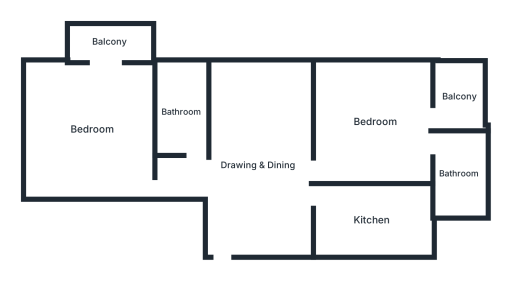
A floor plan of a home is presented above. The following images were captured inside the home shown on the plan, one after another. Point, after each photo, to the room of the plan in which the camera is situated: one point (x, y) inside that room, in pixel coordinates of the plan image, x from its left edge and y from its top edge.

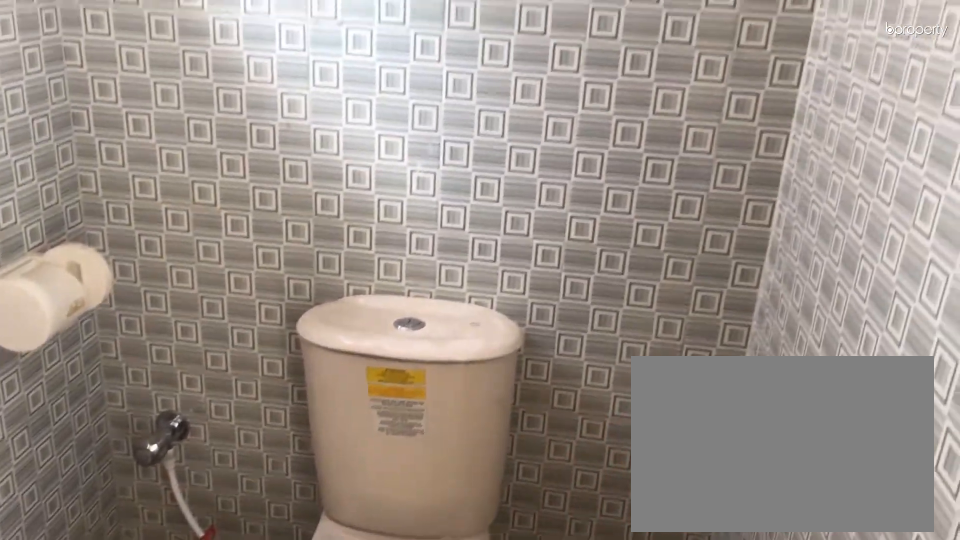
(457, 174)
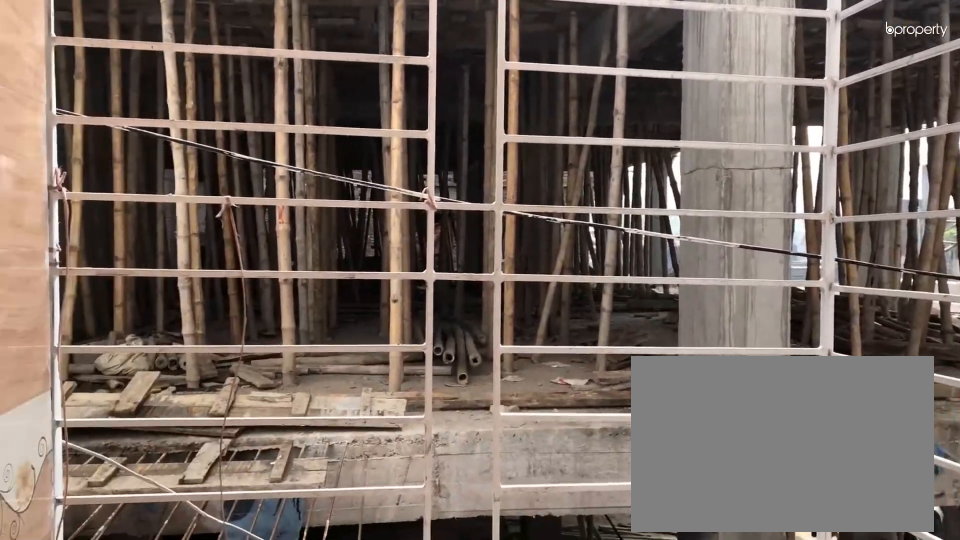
(458, 96)
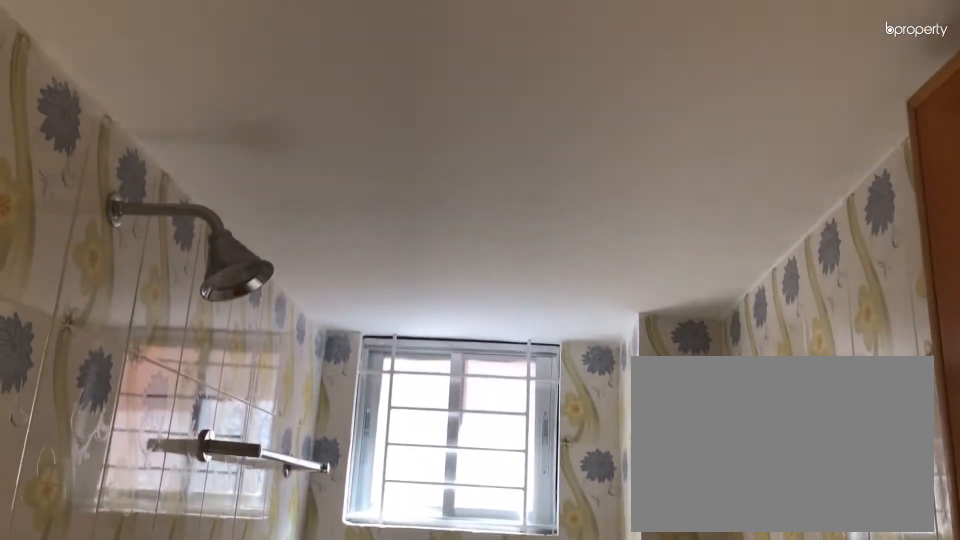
(181, 113)
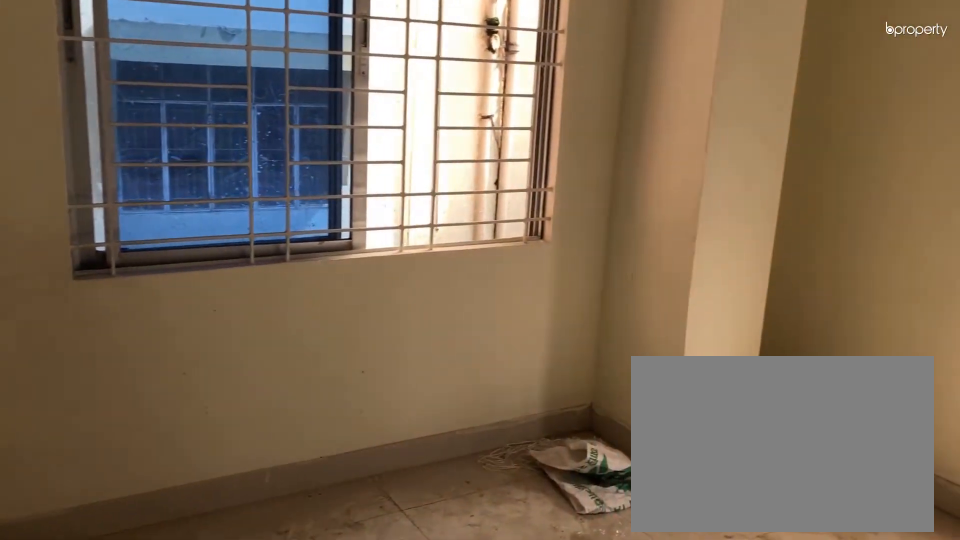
(91, 129)
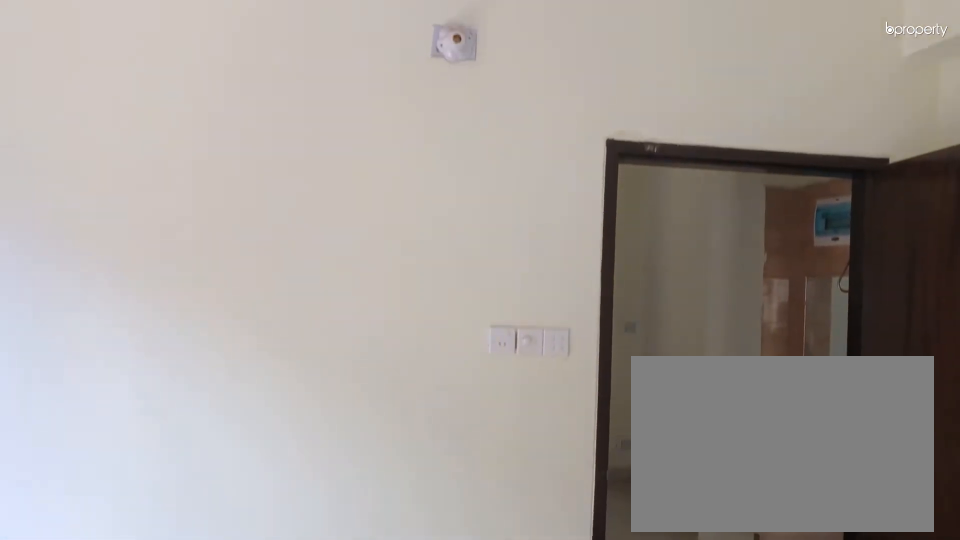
(91, 129)
